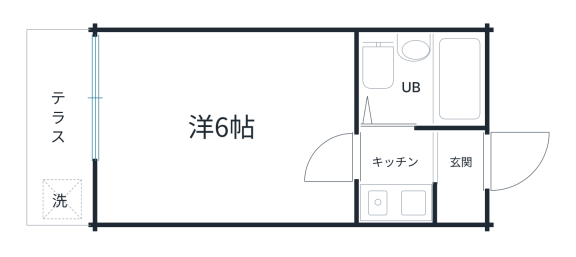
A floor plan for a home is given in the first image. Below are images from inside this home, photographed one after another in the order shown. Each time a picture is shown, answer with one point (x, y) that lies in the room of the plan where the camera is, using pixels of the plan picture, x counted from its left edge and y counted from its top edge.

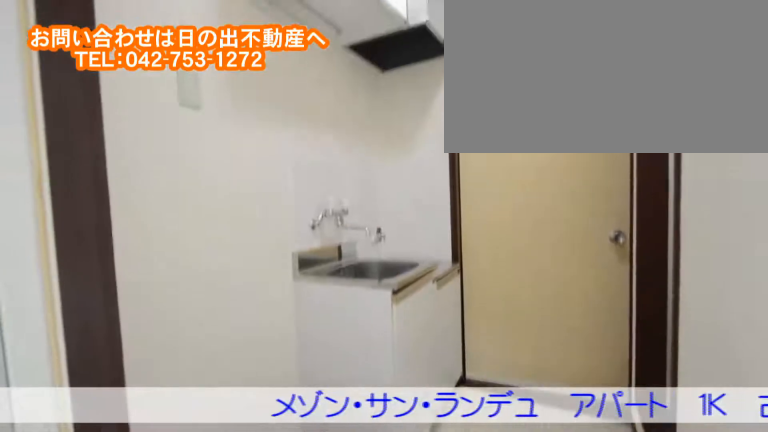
(441, 160)
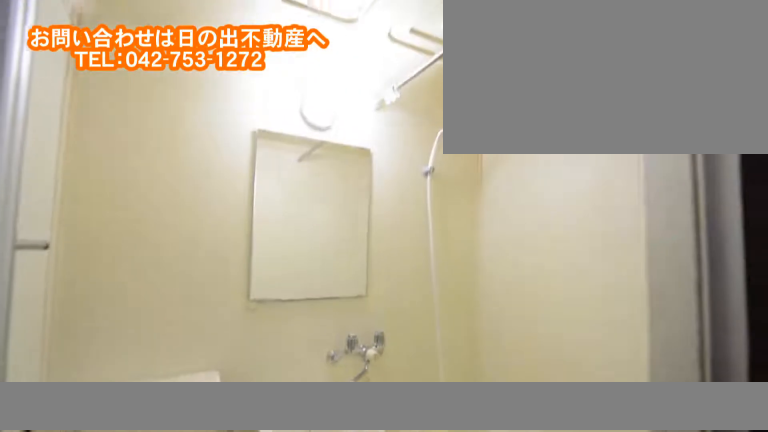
(448, 82)
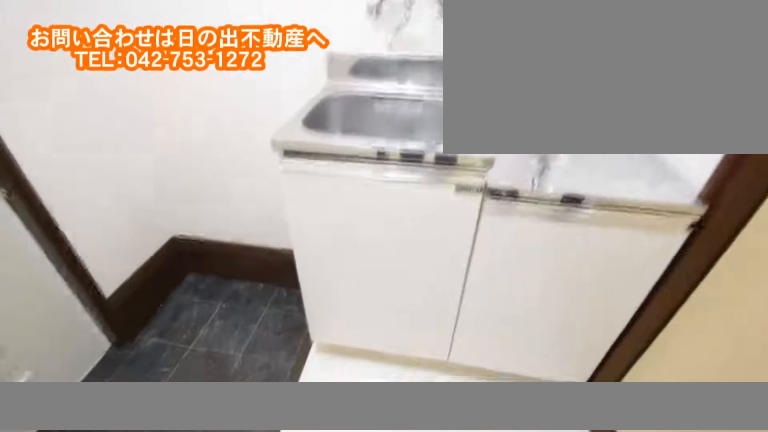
(396, 151)
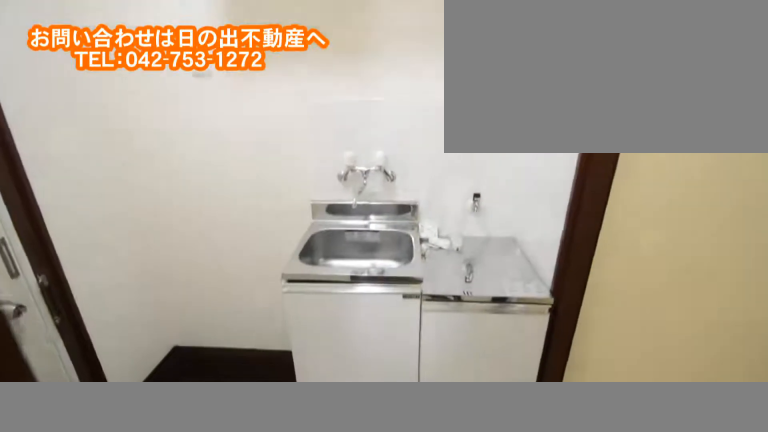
(396, 151)
